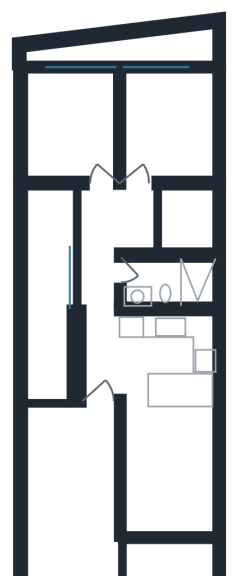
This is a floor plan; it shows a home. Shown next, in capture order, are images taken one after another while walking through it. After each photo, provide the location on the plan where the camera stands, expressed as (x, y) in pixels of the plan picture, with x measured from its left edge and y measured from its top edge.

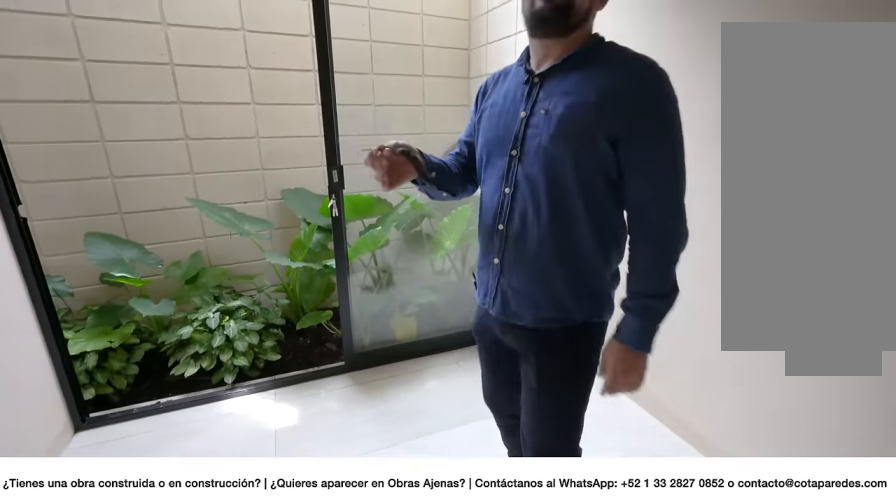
(145, 167)
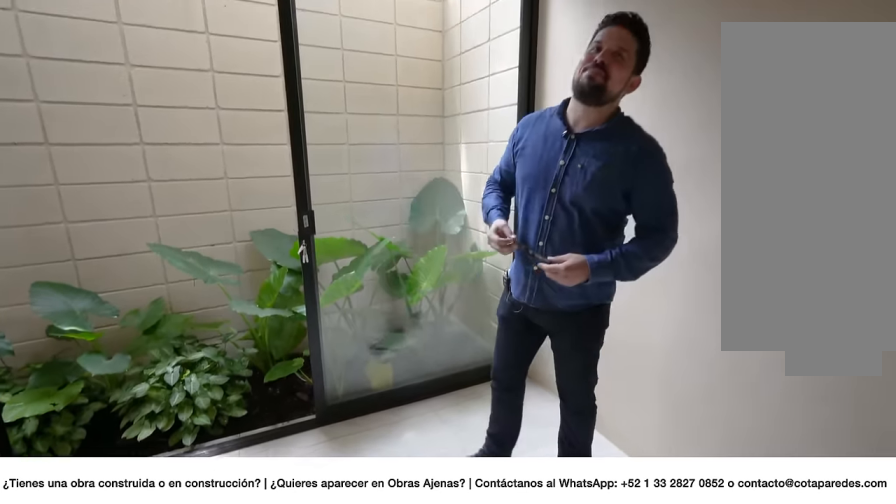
(146, 166)
